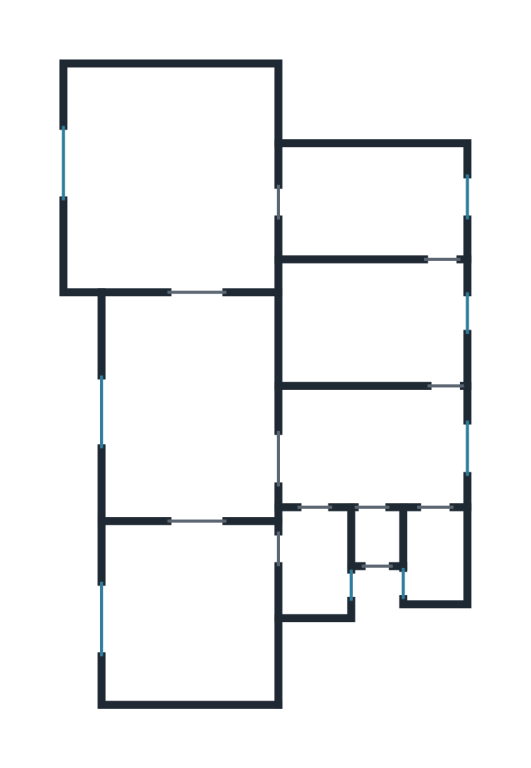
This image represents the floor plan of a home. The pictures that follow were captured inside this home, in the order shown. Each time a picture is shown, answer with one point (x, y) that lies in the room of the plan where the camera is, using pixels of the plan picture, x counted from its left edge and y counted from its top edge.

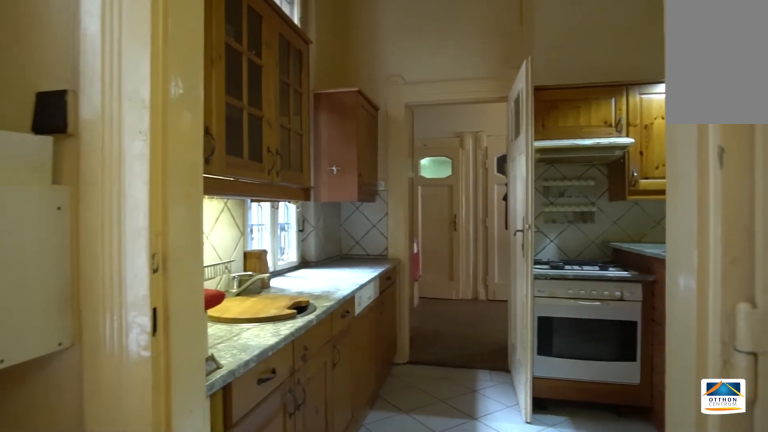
(385, 194)
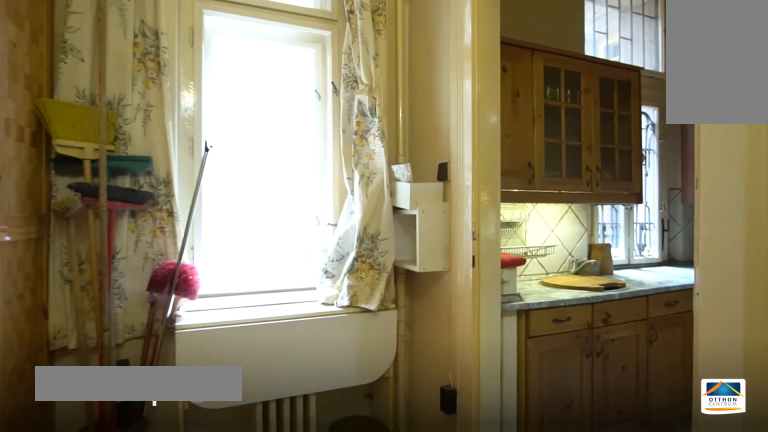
(384, 194)
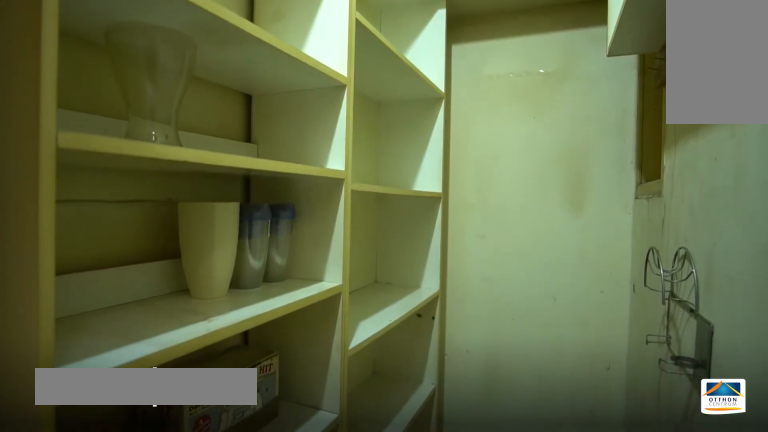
(438, 548)
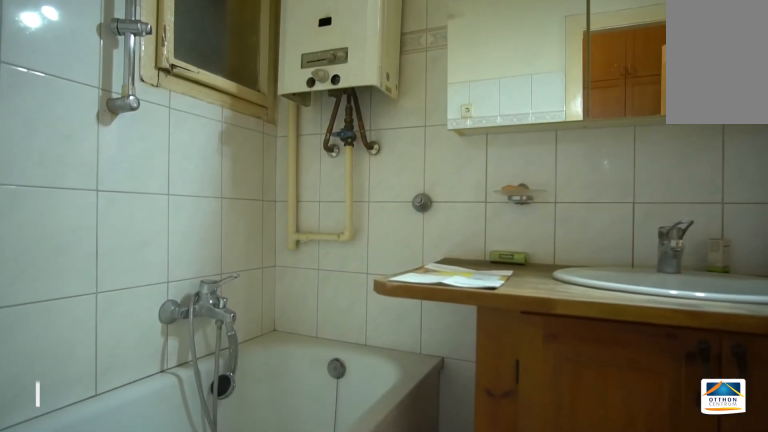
(311, 563)
